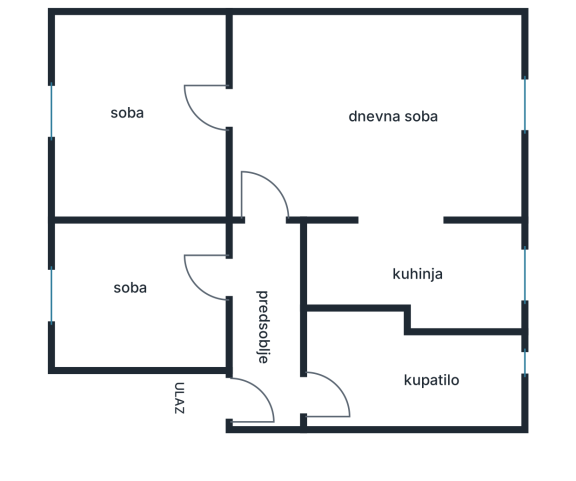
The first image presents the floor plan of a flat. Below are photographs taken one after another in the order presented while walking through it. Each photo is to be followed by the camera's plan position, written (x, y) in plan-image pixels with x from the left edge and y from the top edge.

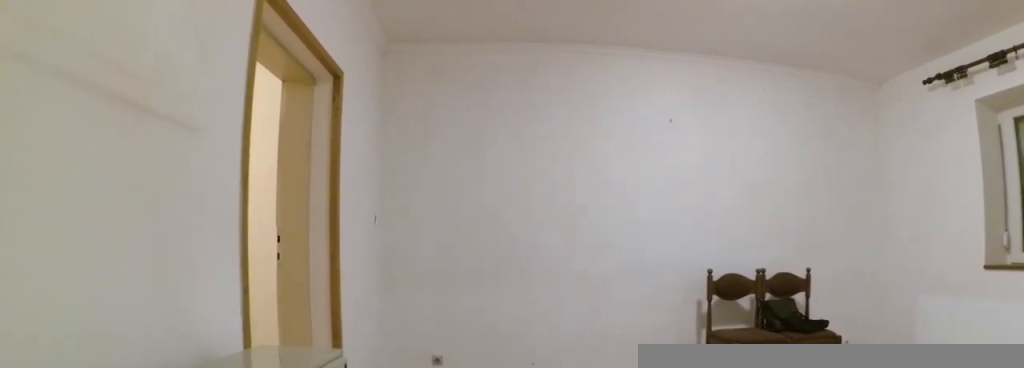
(269, 197)
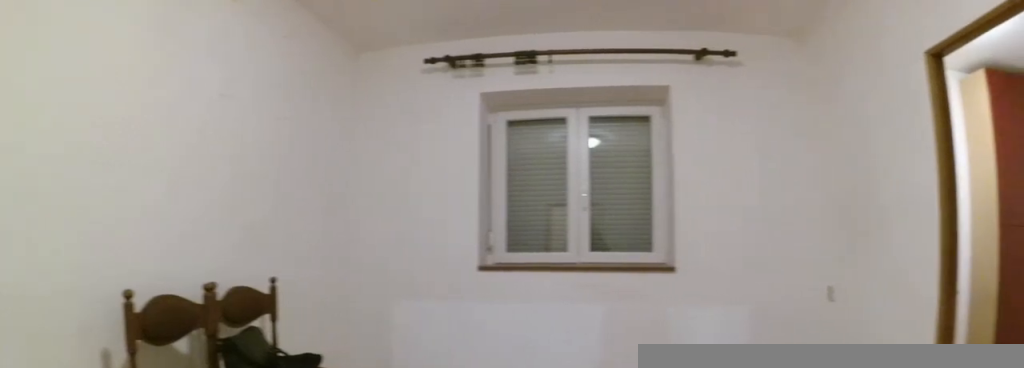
(252, 98)
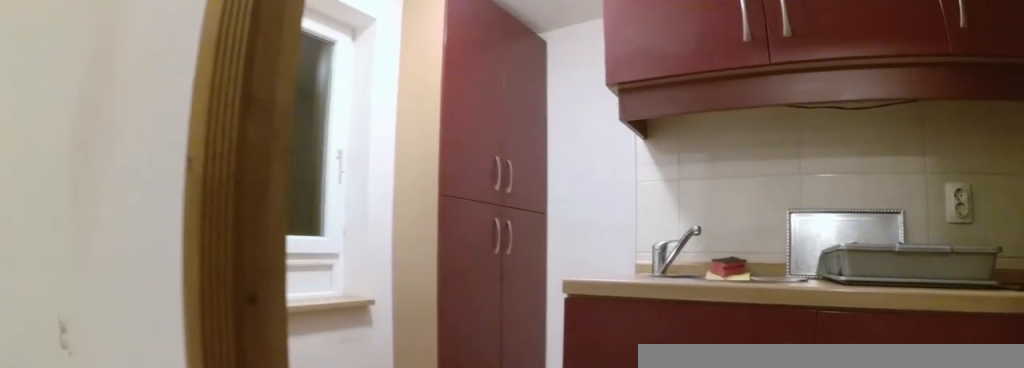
(364, 182)
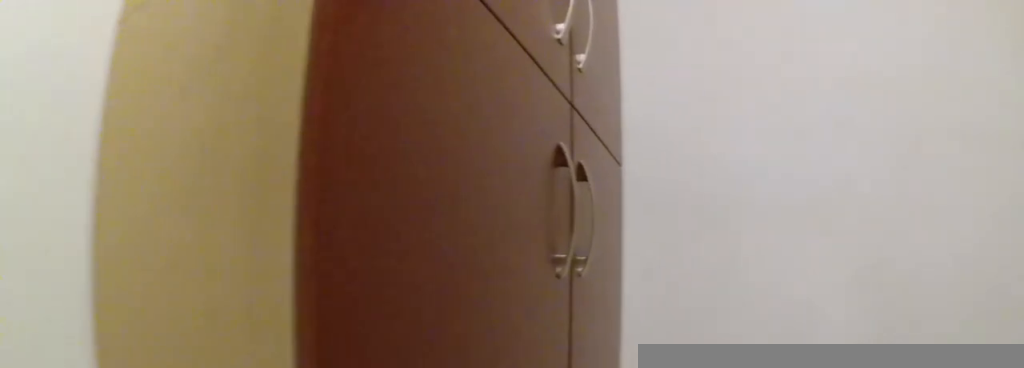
(500, 240)
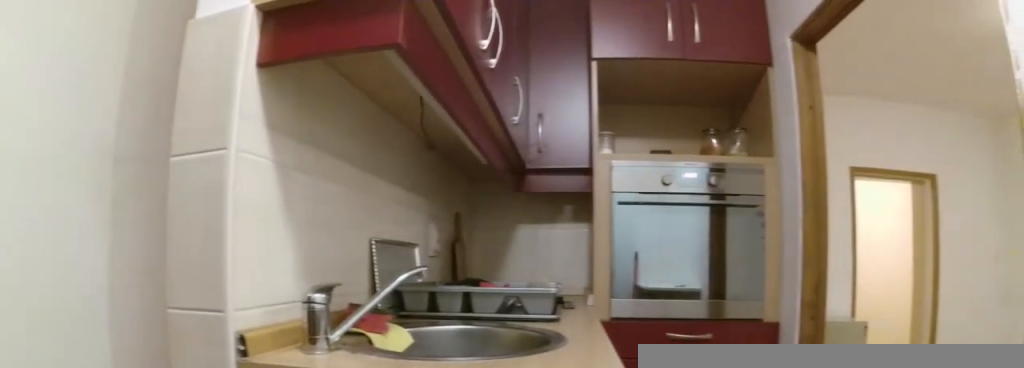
(521, 254)
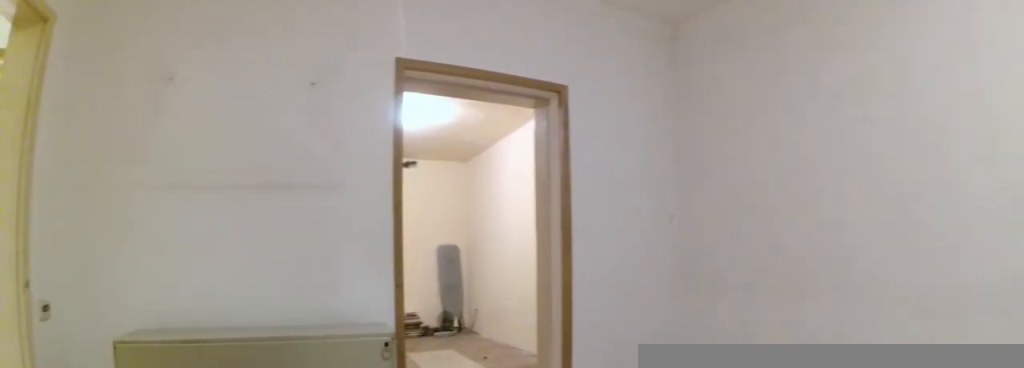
(402, 200)
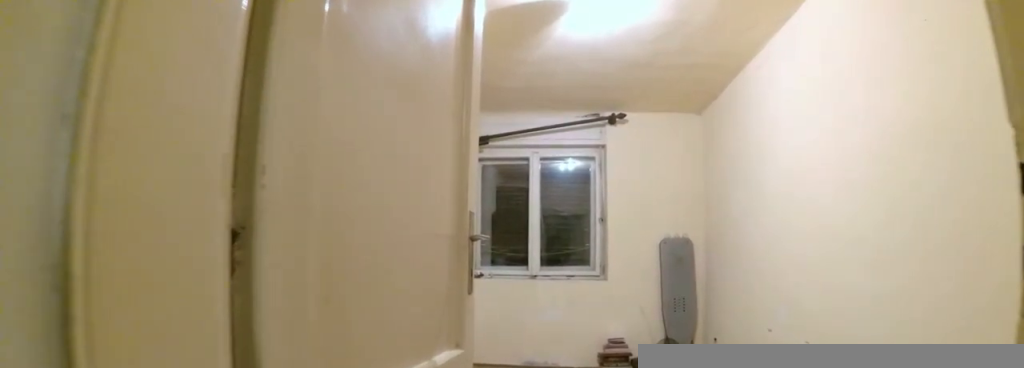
(250, 122)
